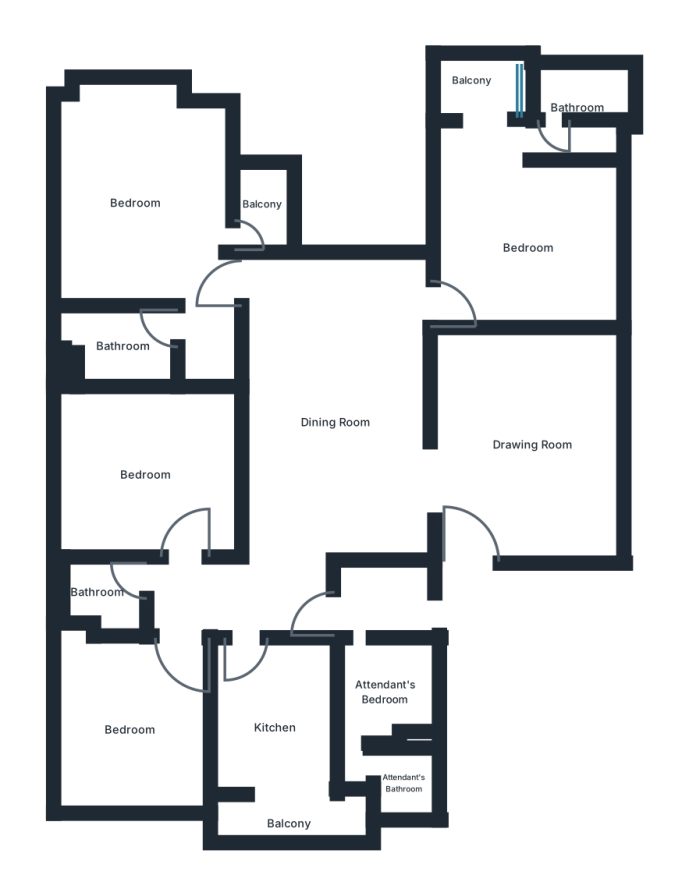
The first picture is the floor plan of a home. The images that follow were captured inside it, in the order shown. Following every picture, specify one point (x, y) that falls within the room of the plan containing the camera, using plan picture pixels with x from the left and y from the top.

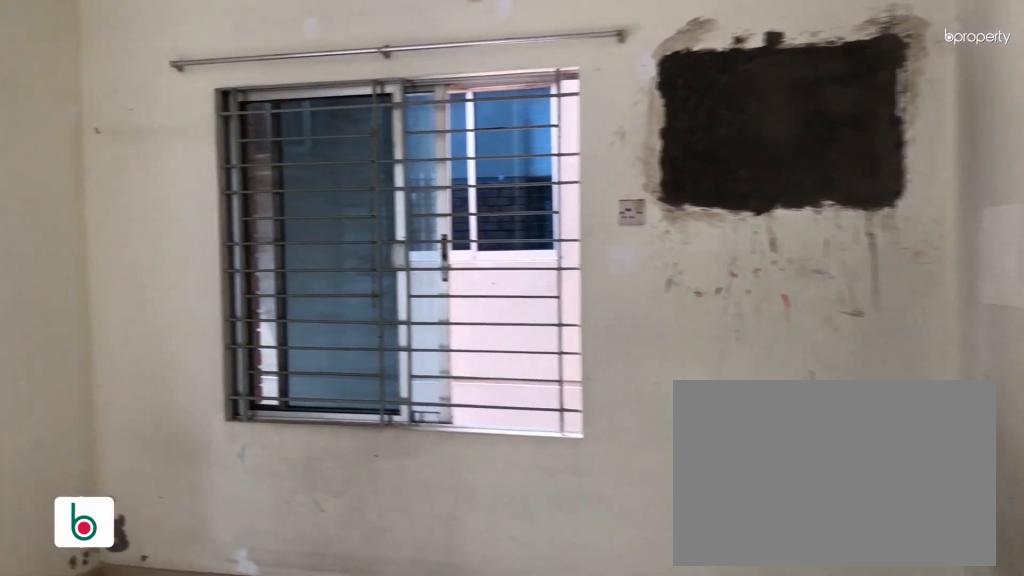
(527, 250)
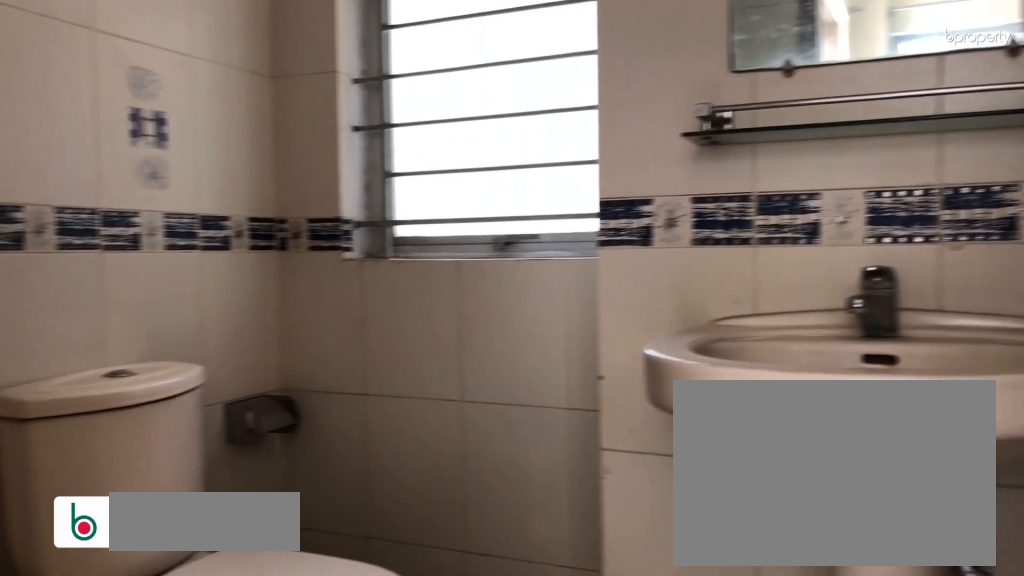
(577, 110)
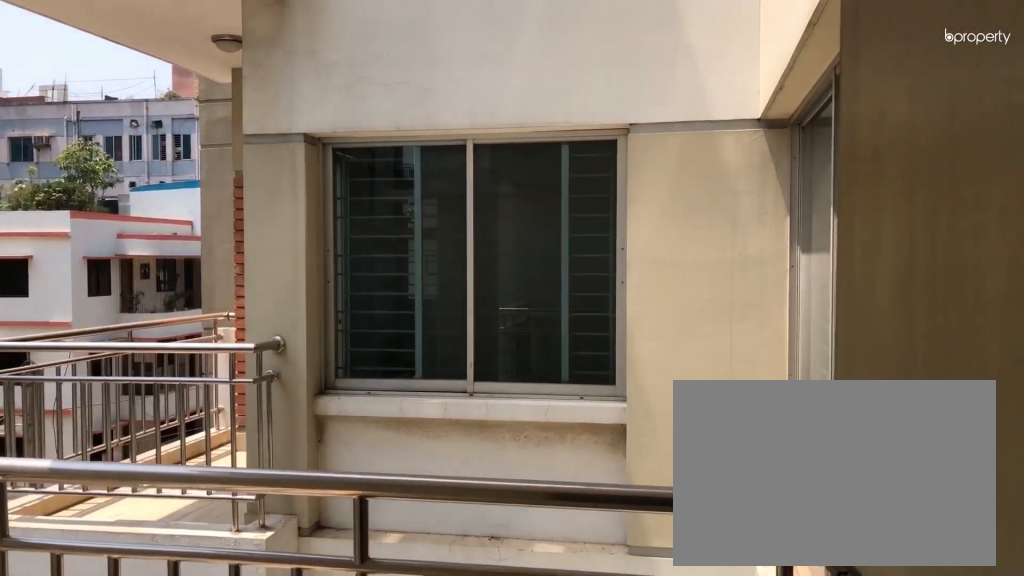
(262, 204)
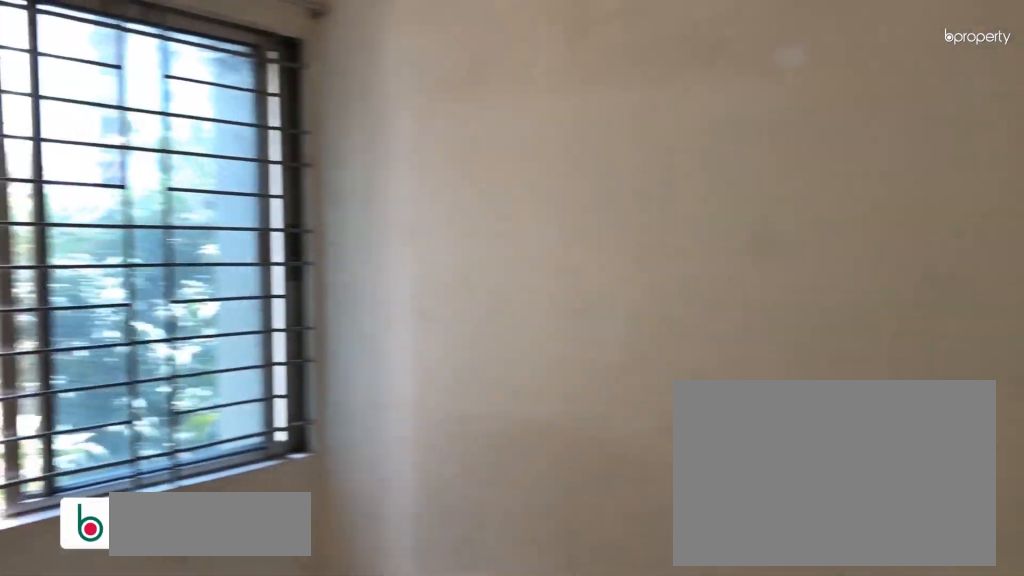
(144, 476)
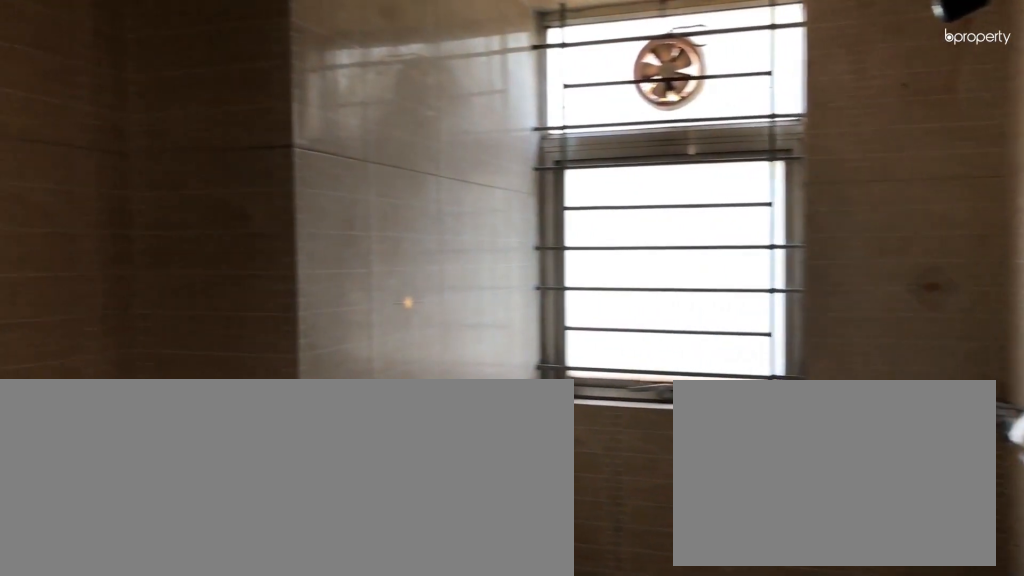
(94, 593)
